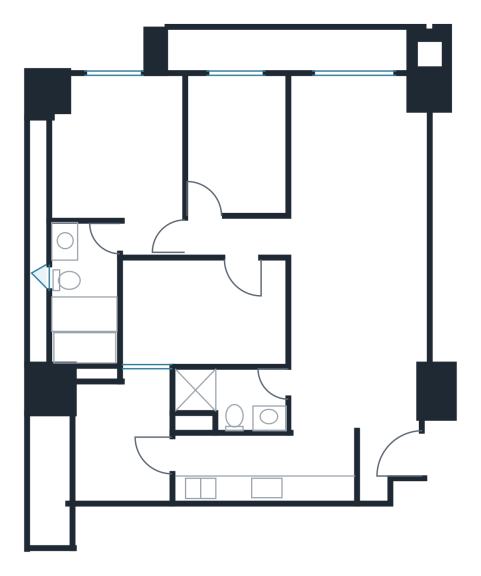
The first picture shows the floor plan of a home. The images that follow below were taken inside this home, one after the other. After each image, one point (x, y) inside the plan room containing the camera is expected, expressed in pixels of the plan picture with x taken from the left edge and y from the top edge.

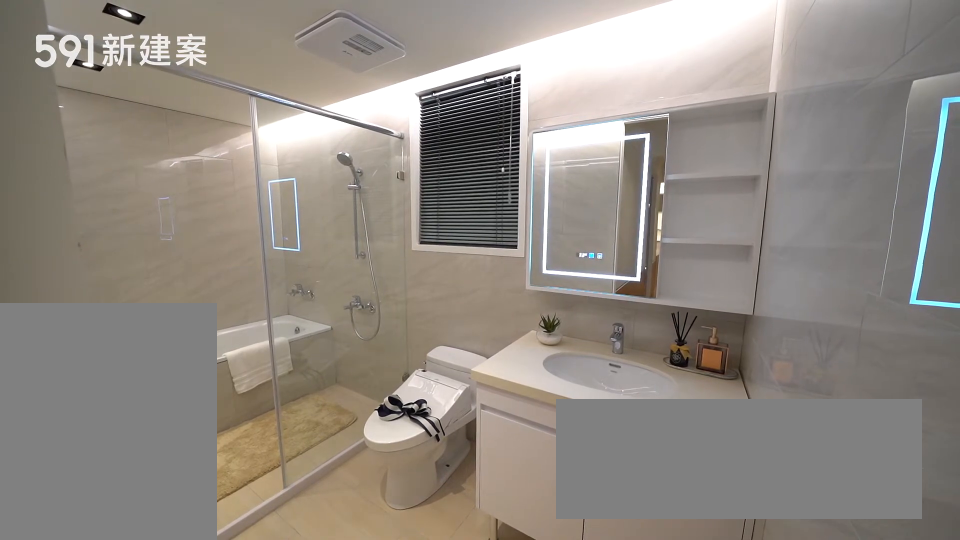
(85, 290)
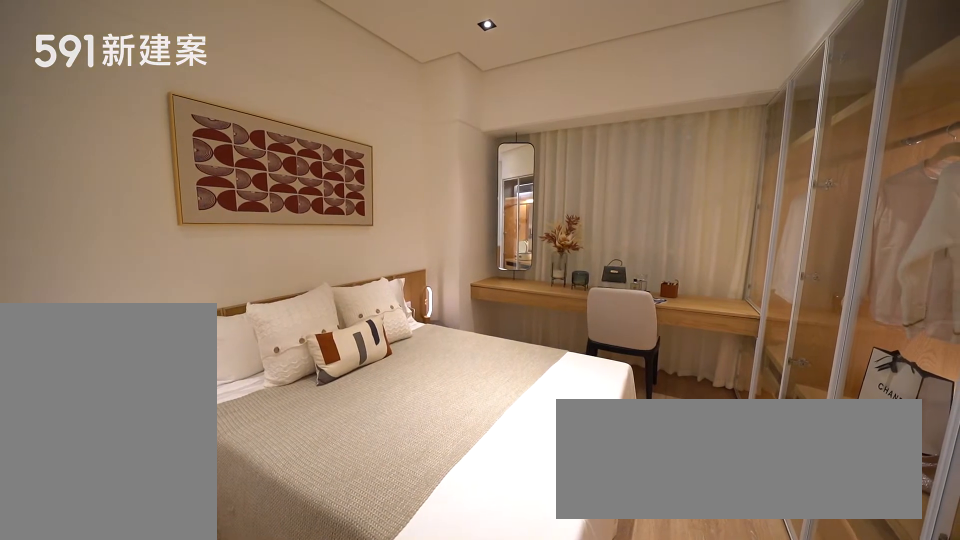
(115, 143)
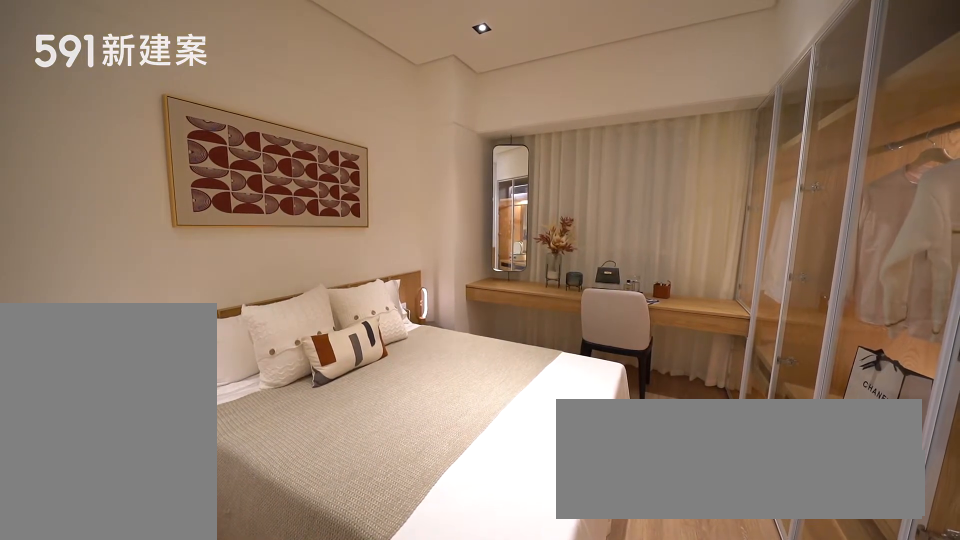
(115, 143)
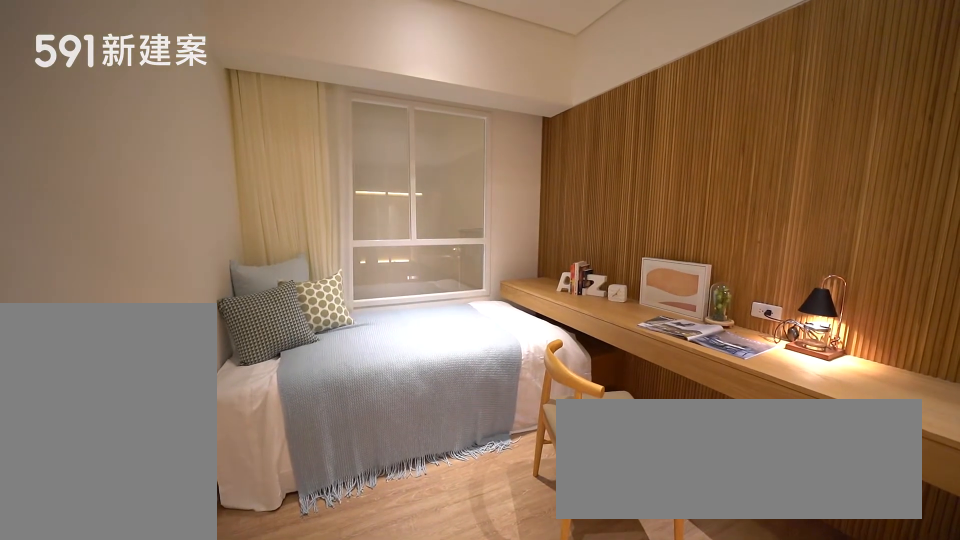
(241, 139)
